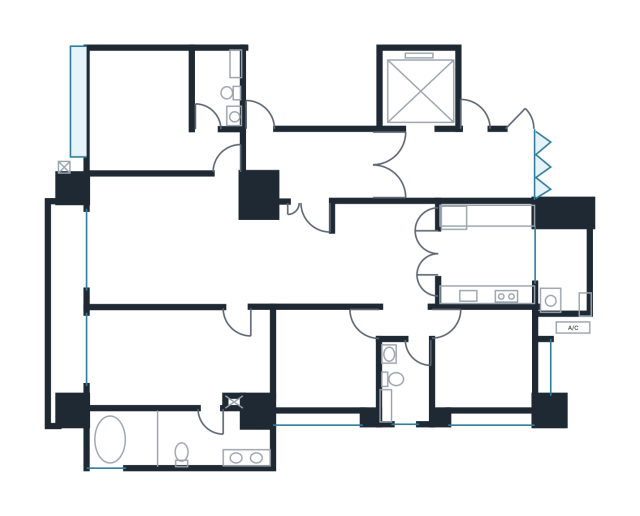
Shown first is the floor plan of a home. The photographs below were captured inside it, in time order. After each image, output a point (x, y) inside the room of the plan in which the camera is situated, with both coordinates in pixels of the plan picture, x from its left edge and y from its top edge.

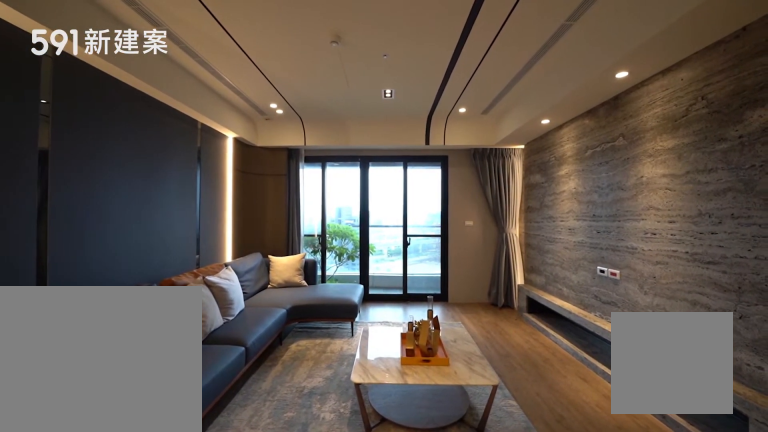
(161, 238)
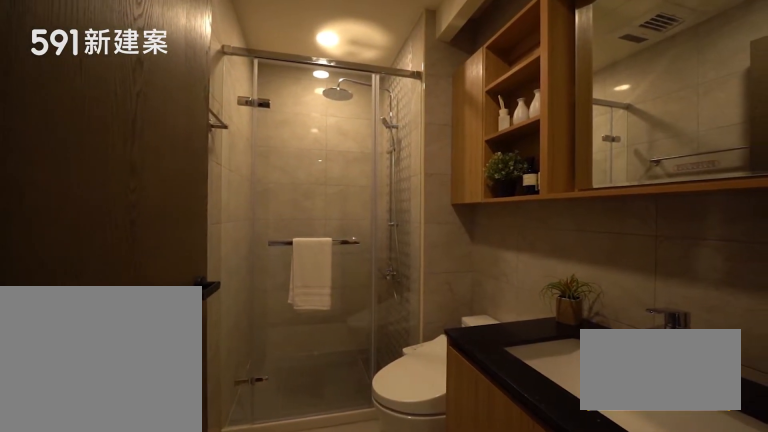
(216, 91)
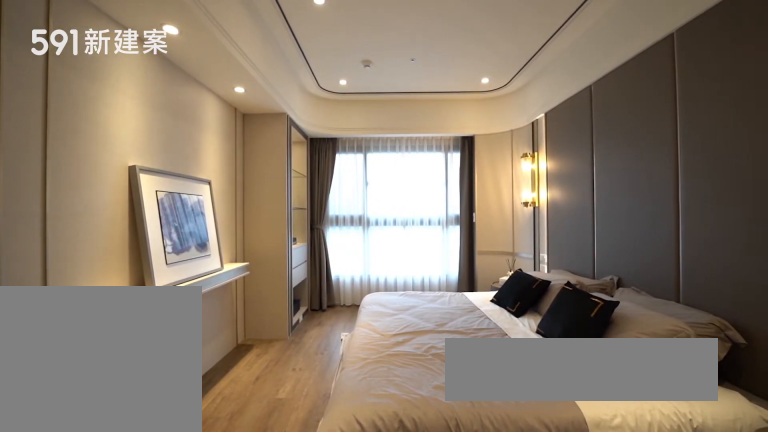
(172, 354)
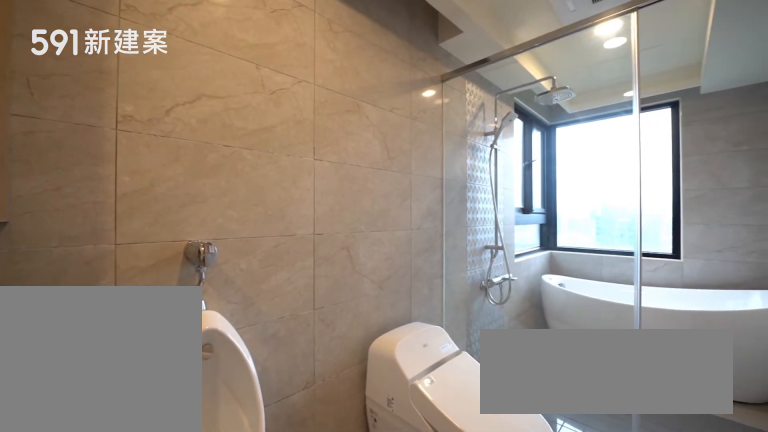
(172, 441)
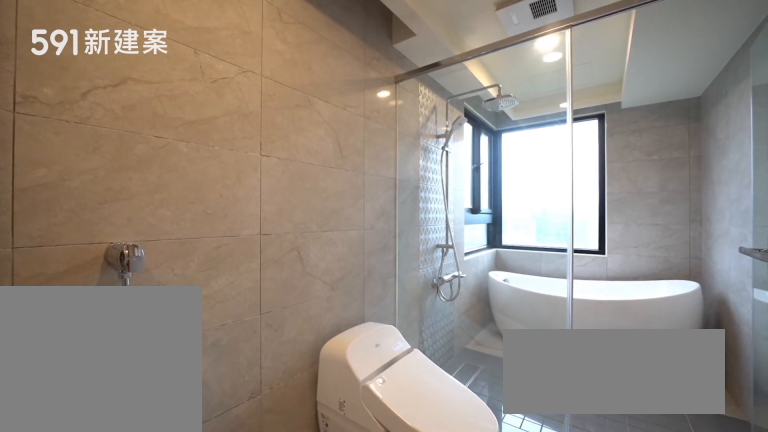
(172, 441)
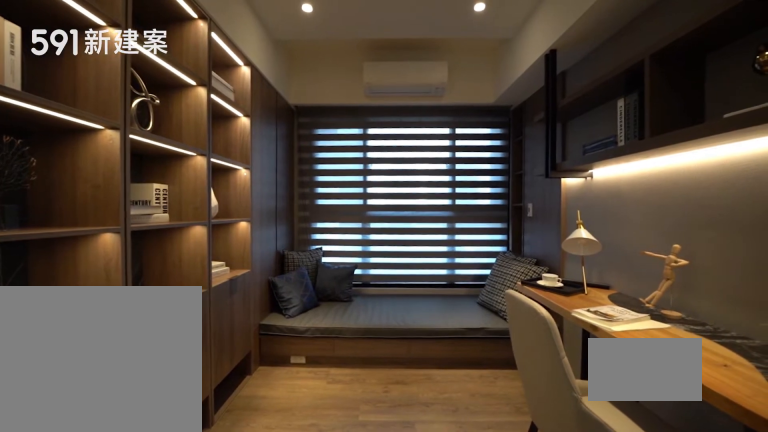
(326, 358)
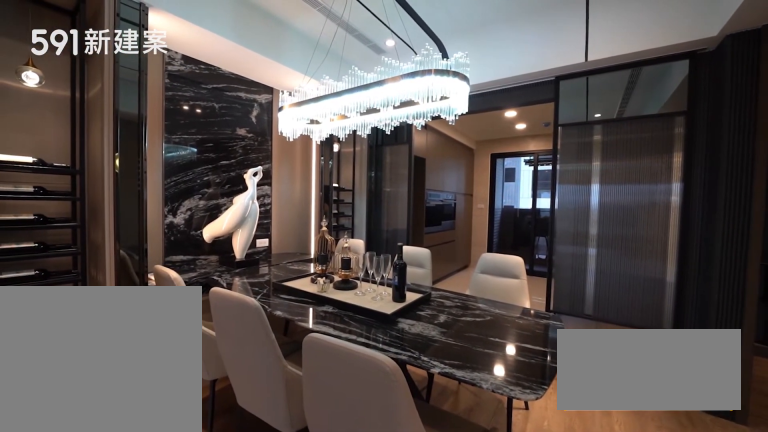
(381, 252)
